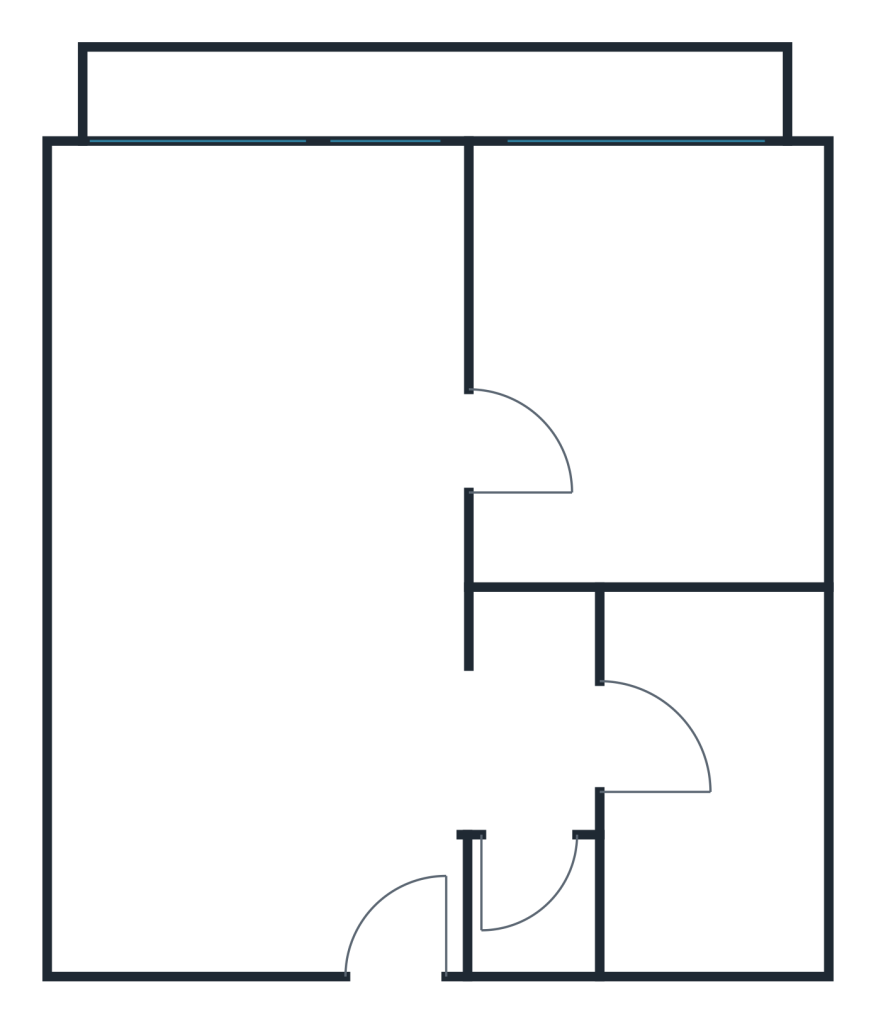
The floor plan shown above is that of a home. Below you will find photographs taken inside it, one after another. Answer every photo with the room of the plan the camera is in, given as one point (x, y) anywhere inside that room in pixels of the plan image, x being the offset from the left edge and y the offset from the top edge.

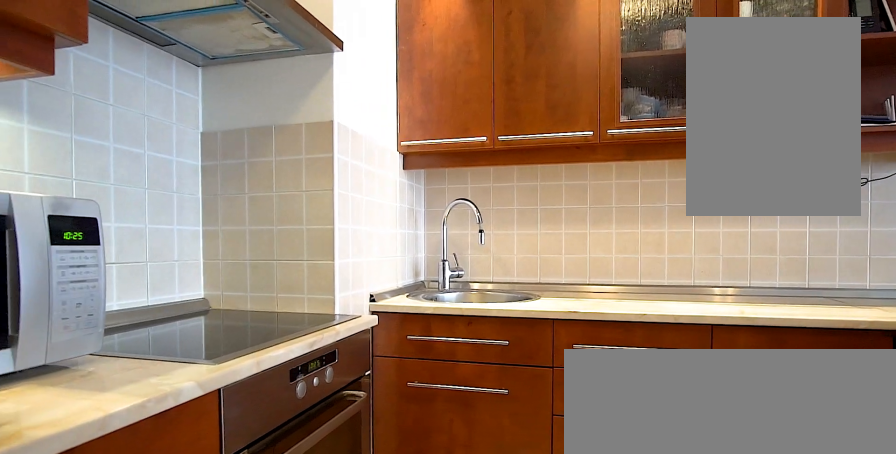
(246, 784)
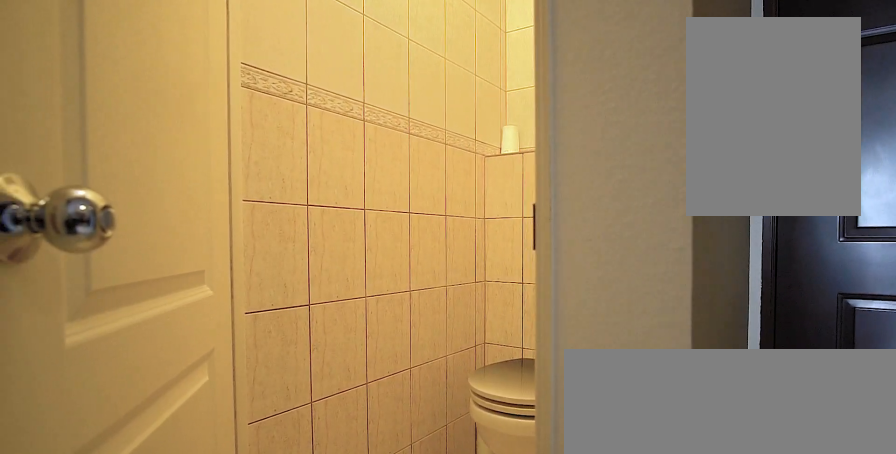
(533, 891)
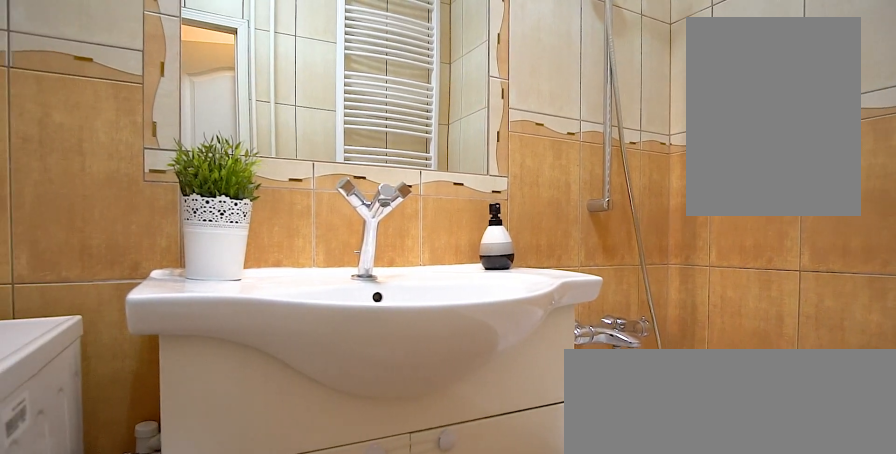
(692, 764)
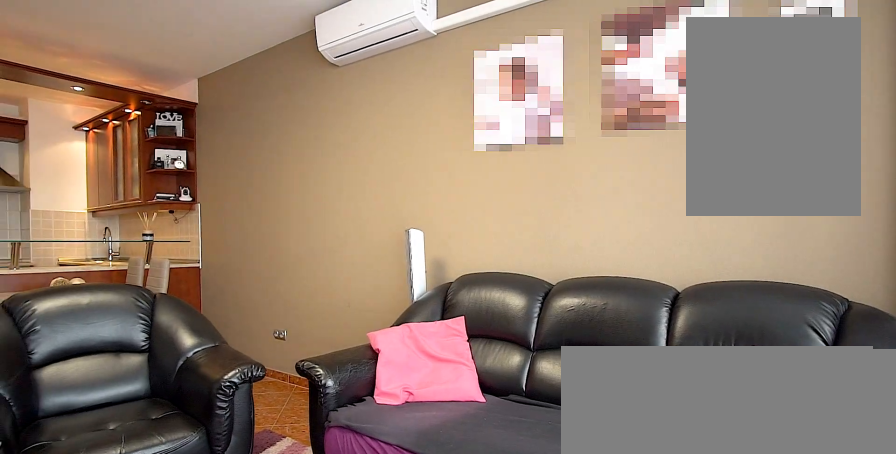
(275, 413)
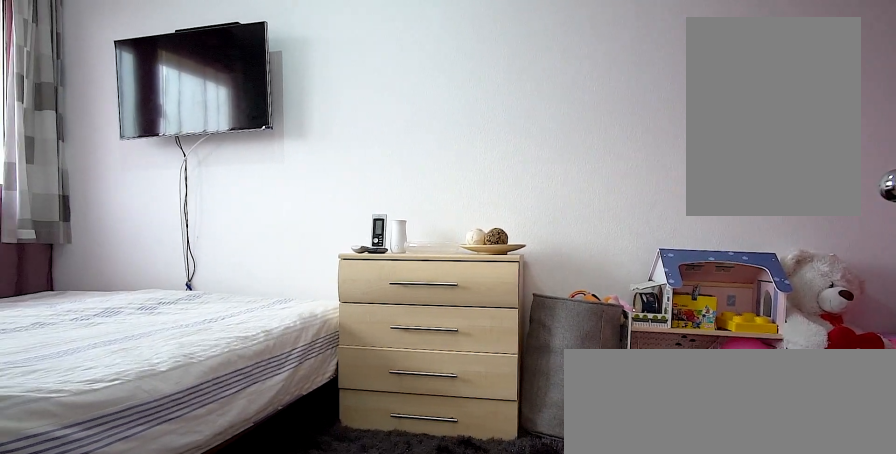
(637, 396)
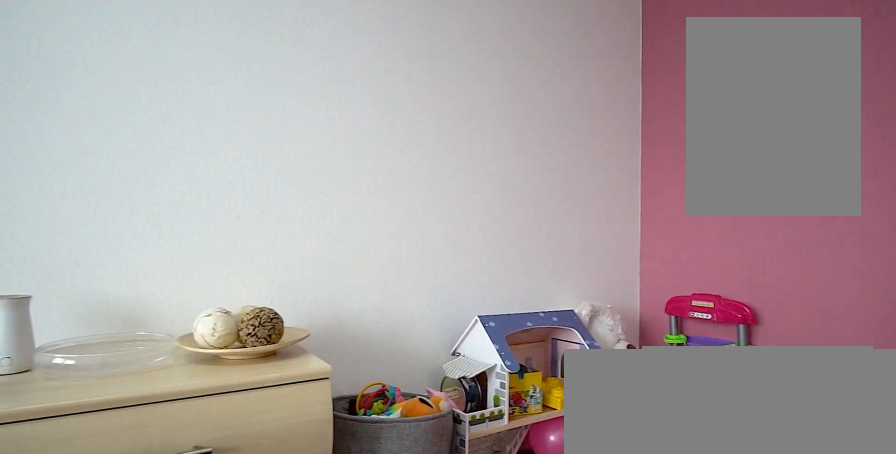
(637, 396)
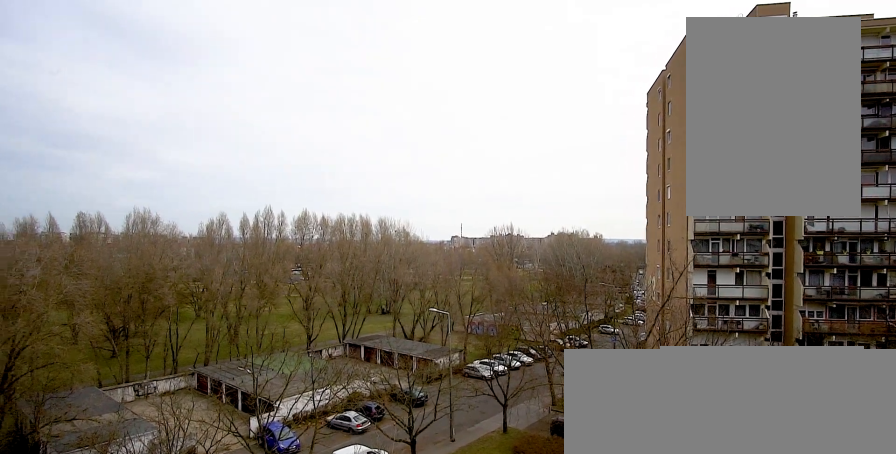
(440, 102)
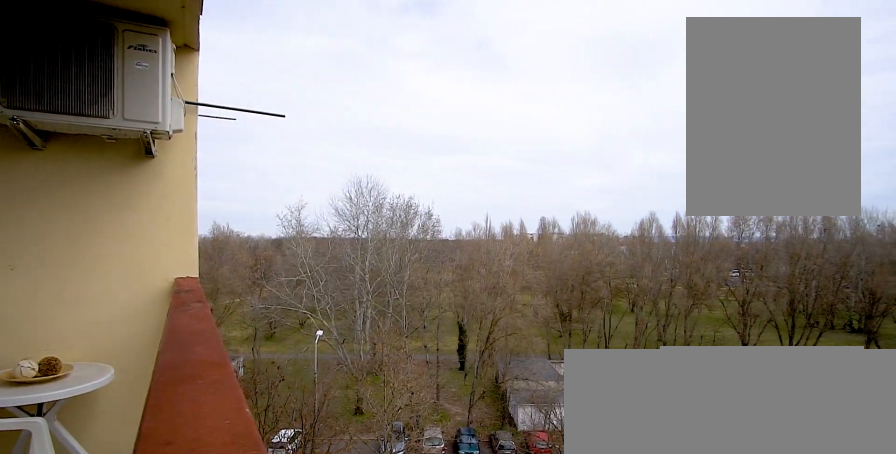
(441, 102)
